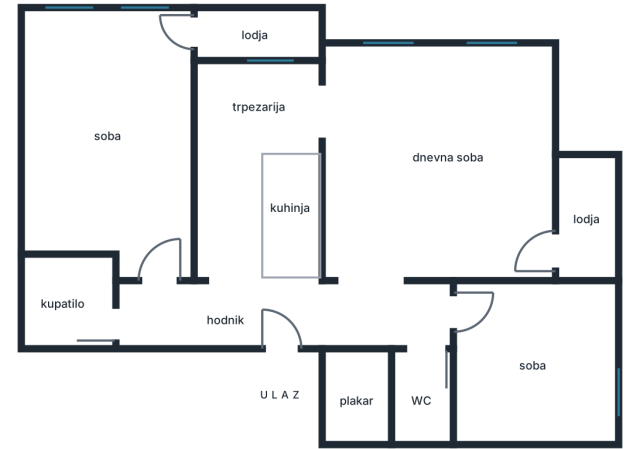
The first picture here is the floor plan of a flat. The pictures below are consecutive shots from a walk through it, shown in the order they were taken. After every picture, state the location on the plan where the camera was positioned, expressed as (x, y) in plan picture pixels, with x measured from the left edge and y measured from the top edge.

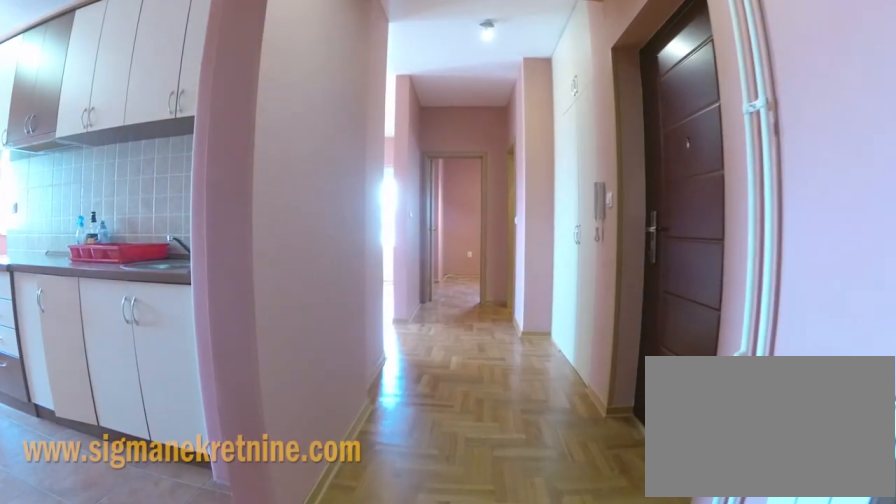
(204, 323)
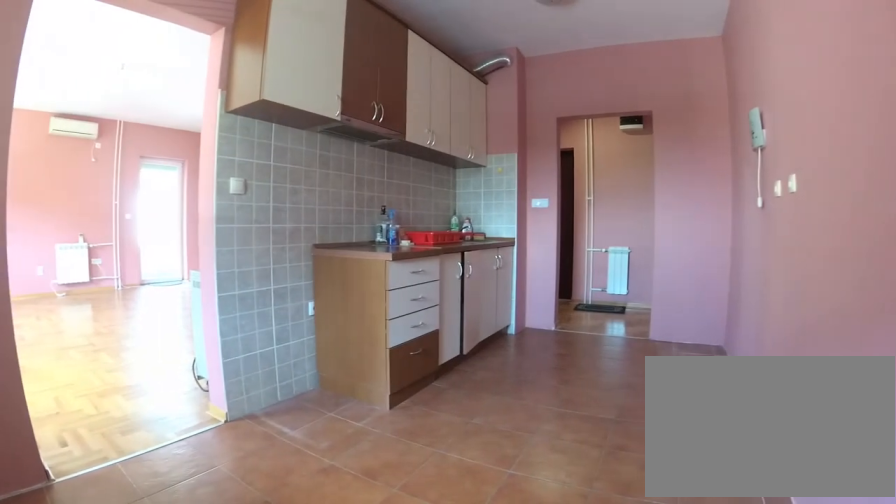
(216, 91)
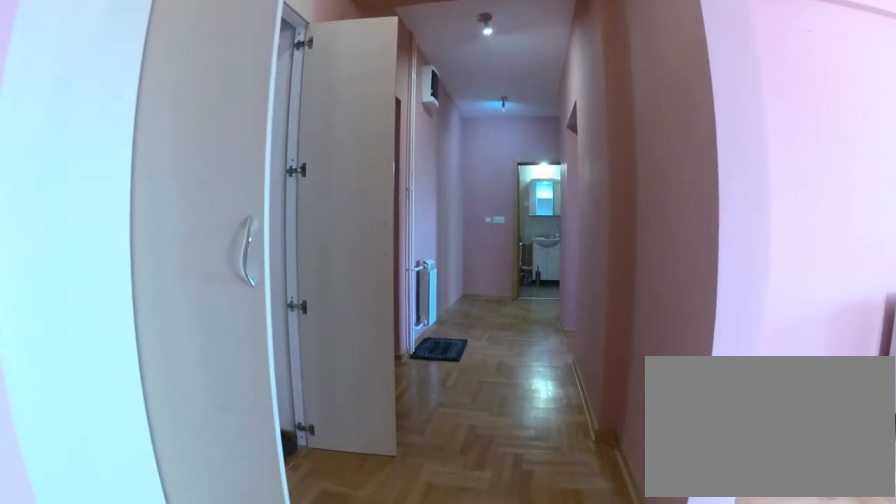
(399, 313)
